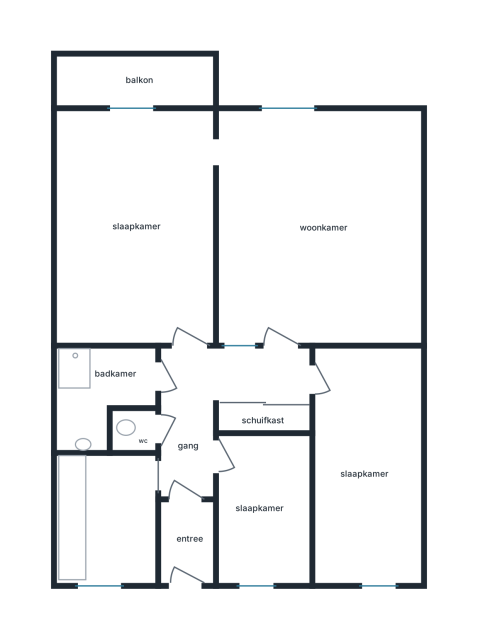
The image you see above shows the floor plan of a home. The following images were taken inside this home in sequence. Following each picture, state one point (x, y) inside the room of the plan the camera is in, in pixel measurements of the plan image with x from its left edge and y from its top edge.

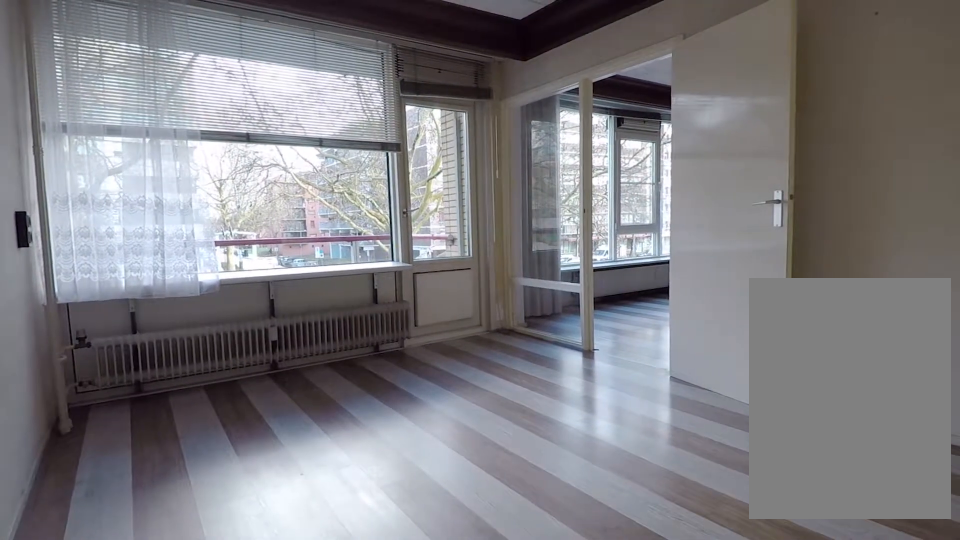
(135, 228)
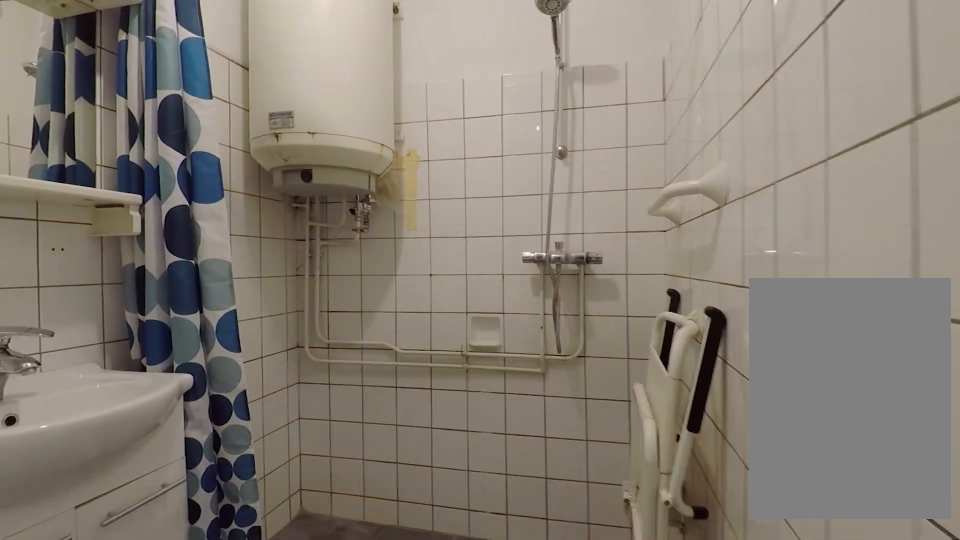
(101, 389)
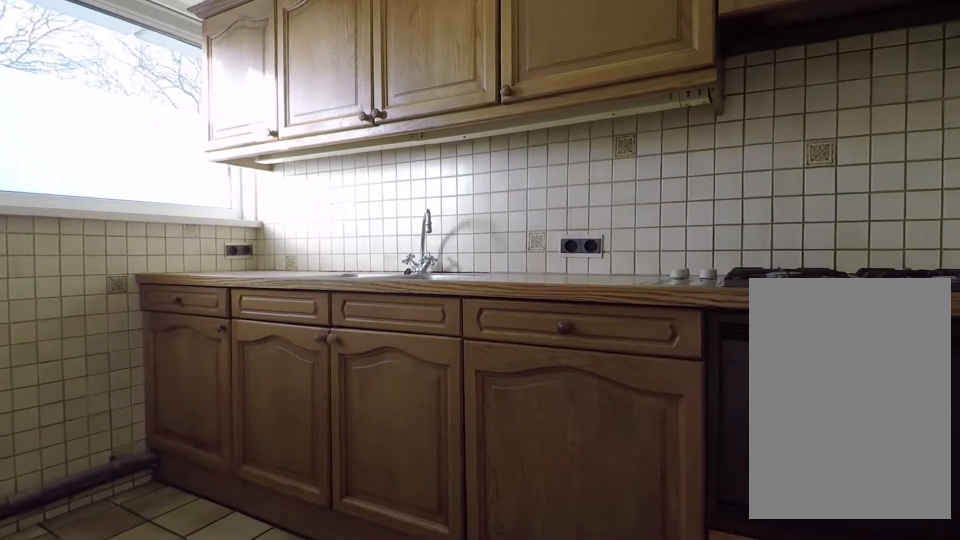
(106, 519)
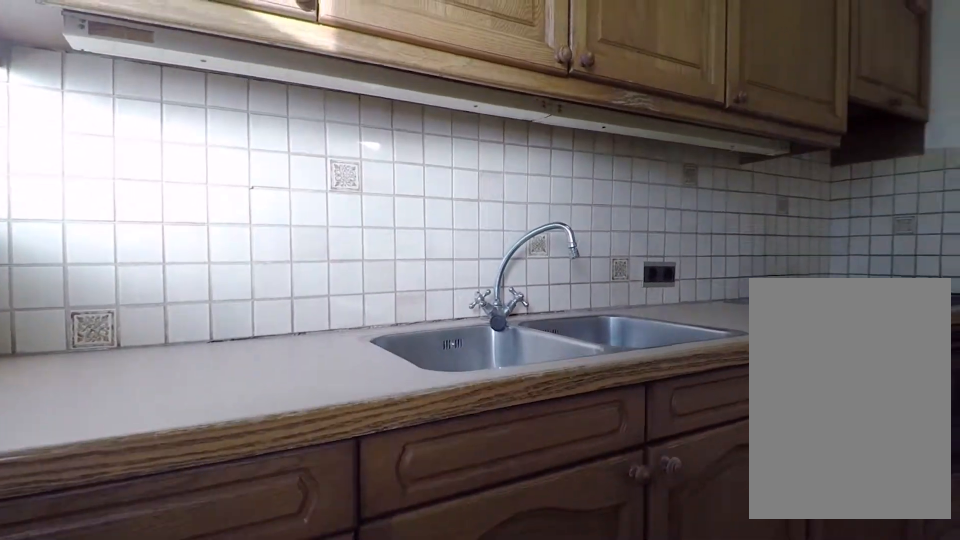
(106, 519)
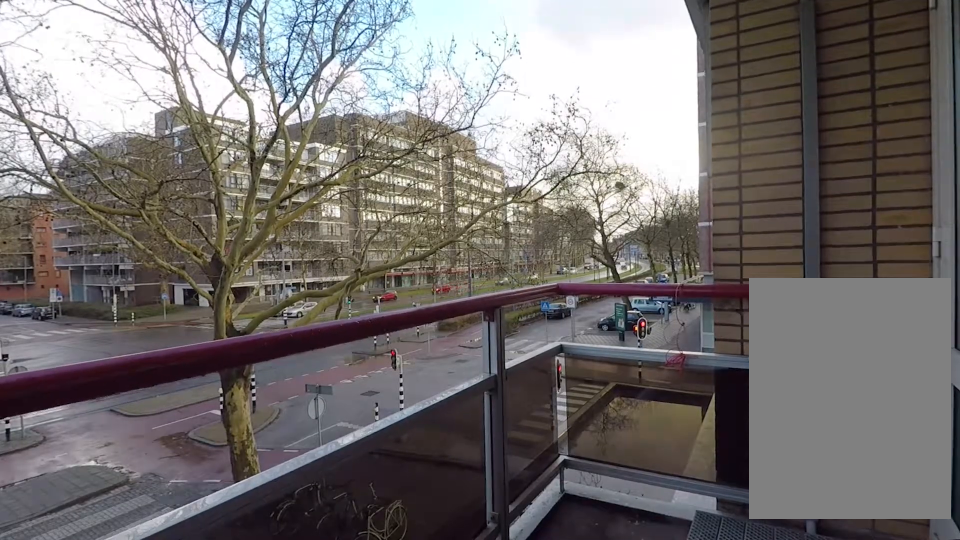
(134, 79)
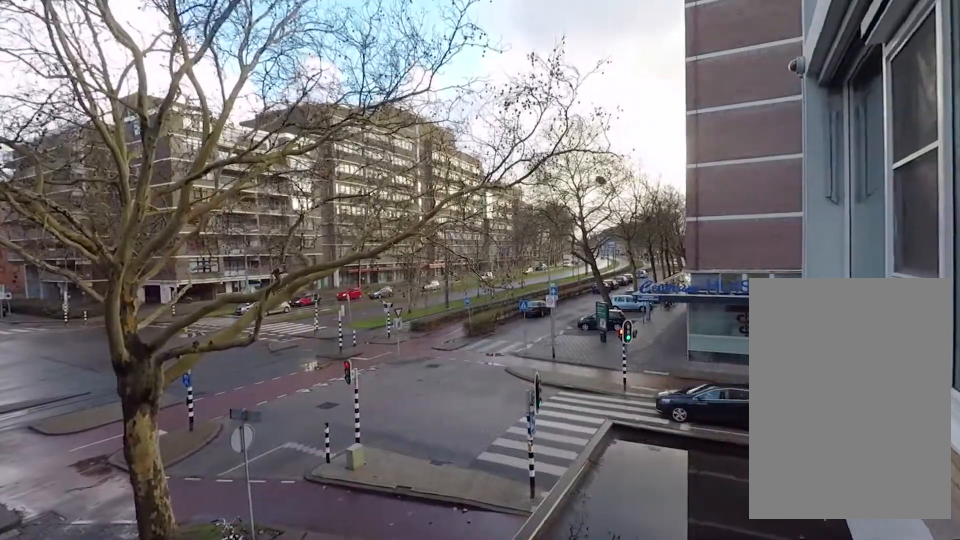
(134, 79)
